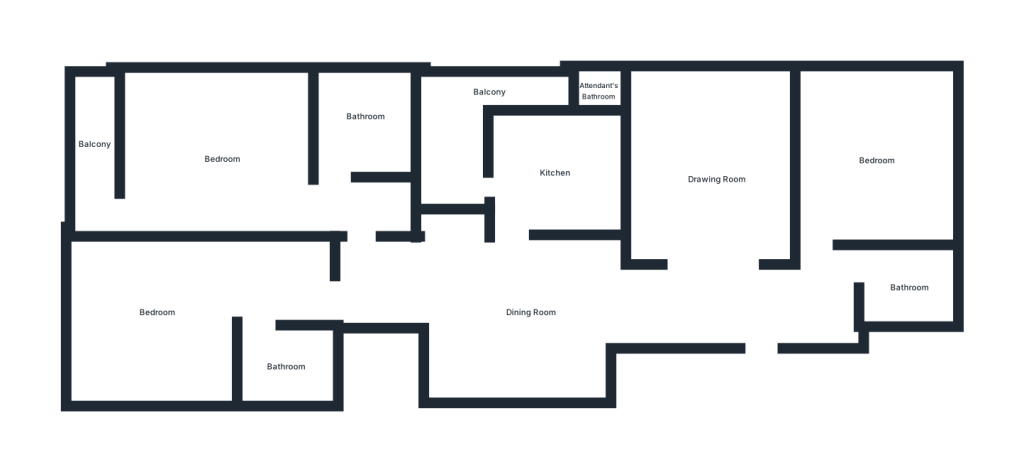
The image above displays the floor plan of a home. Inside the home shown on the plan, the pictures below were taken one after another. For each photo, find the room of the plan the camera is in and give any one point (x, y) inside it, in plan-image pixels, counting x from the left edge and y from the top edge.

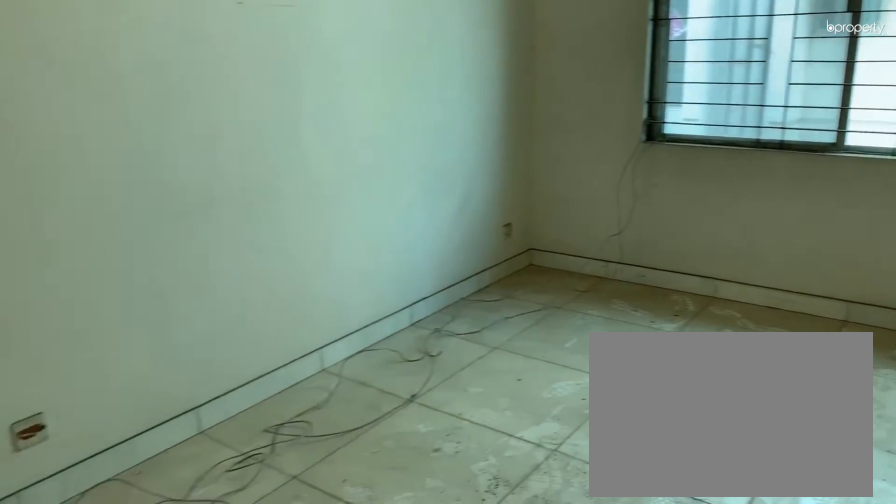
(719, 170)
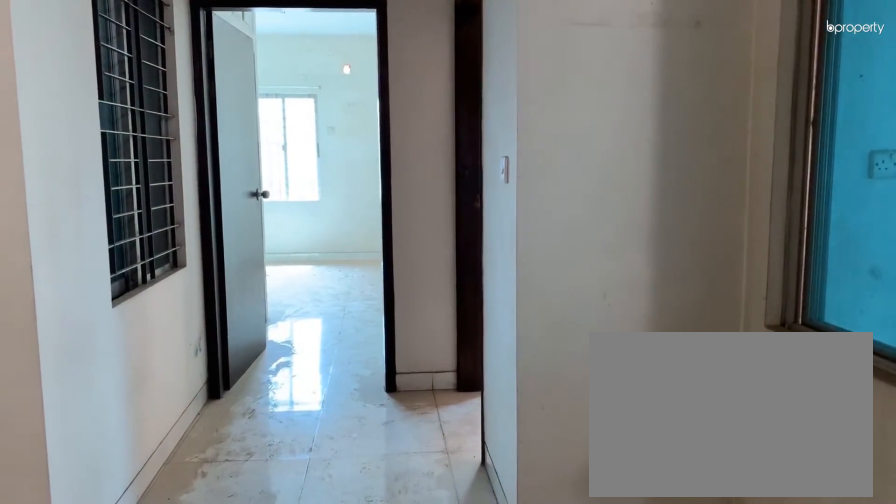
(524, 328)
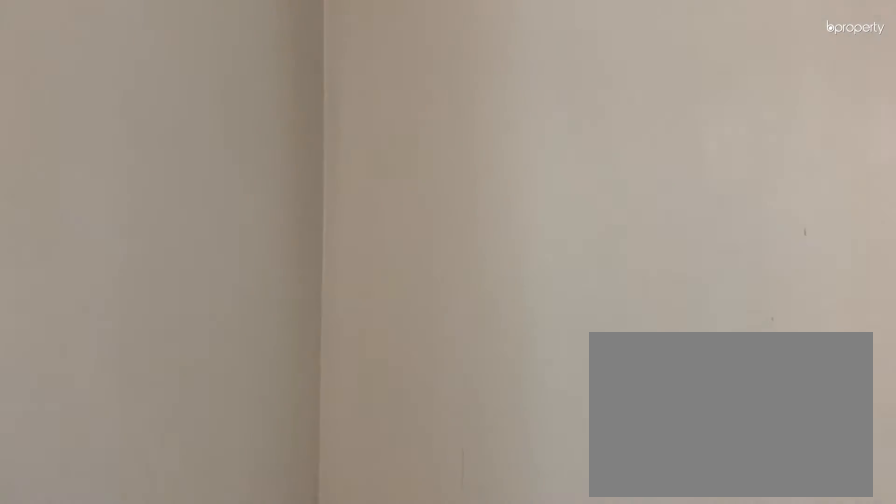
(524, 328)
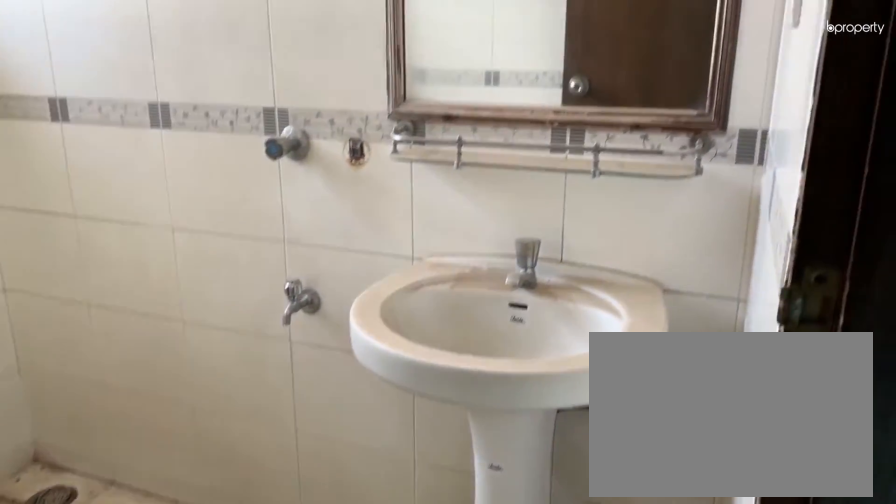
(910, 287)
